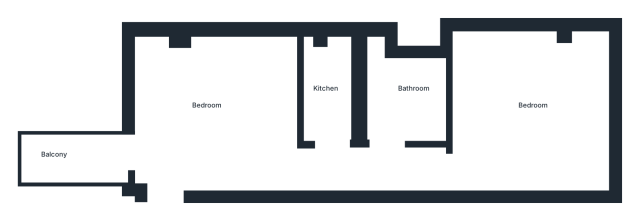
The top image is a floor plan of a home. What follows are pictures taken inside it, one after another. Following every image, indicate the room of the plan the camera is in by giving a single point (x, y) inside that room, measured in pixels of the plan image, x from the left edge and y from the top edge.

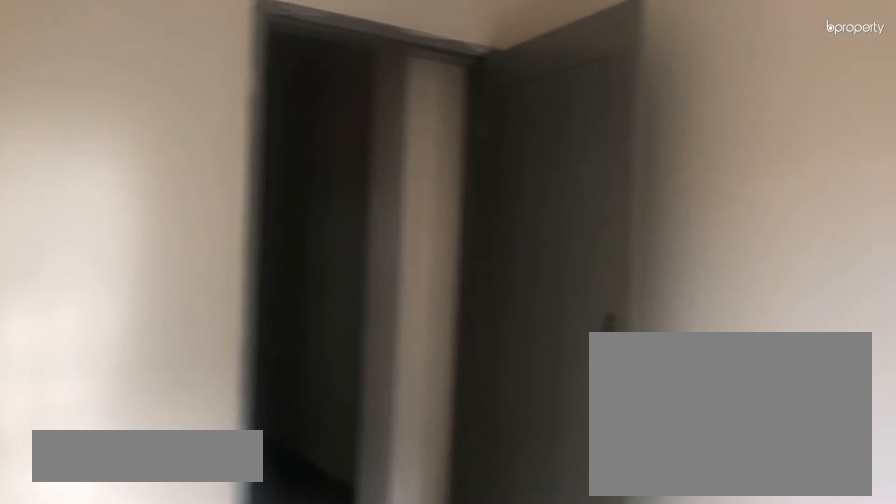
(222, 122)
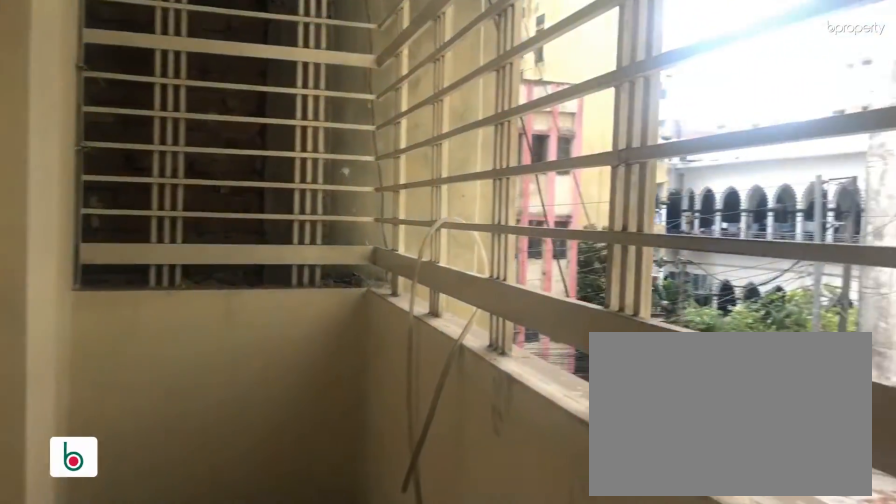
(76, 156)
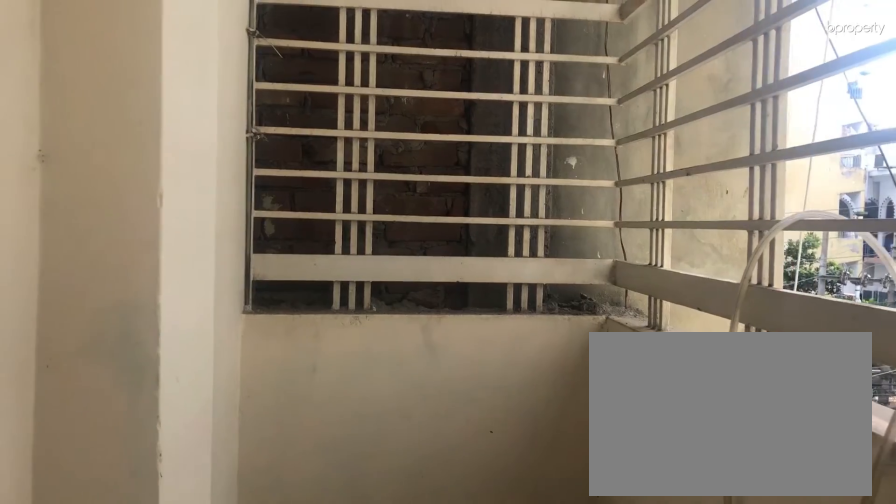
(76, 156)
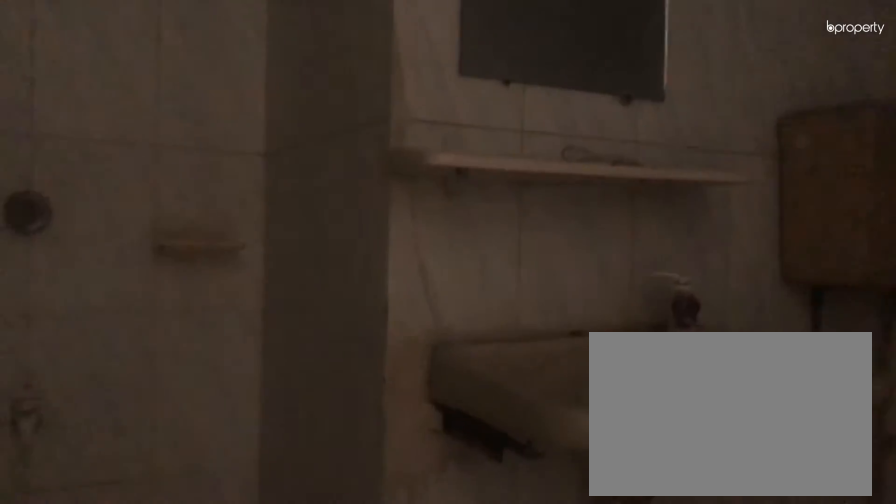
(402, 102)
